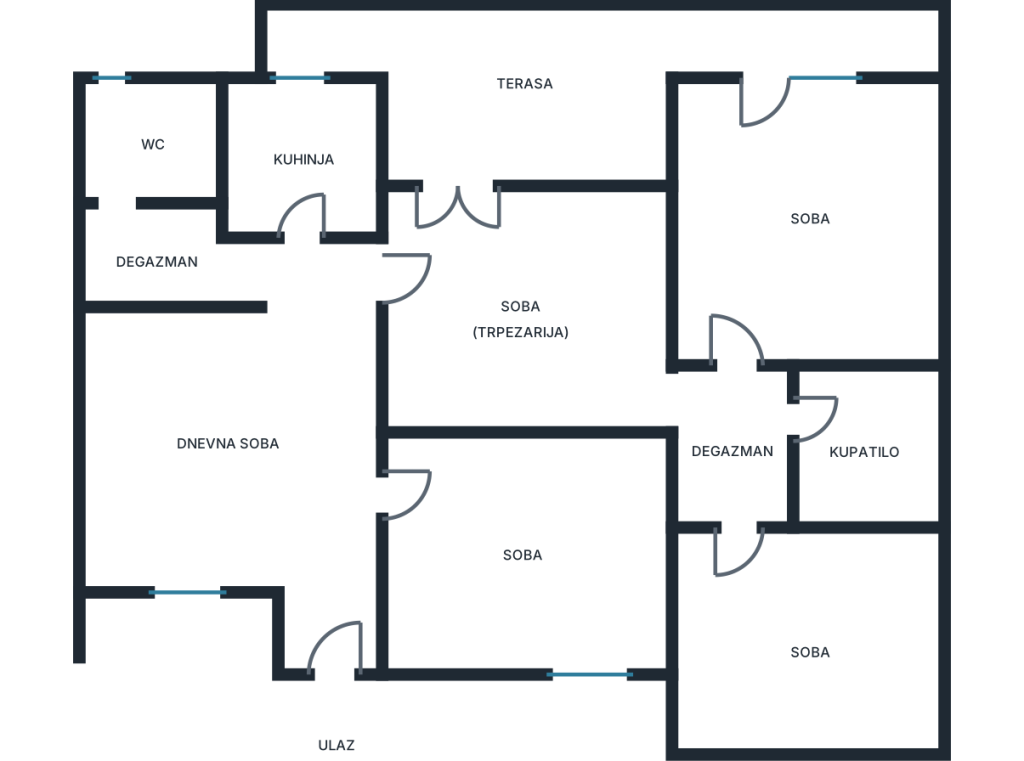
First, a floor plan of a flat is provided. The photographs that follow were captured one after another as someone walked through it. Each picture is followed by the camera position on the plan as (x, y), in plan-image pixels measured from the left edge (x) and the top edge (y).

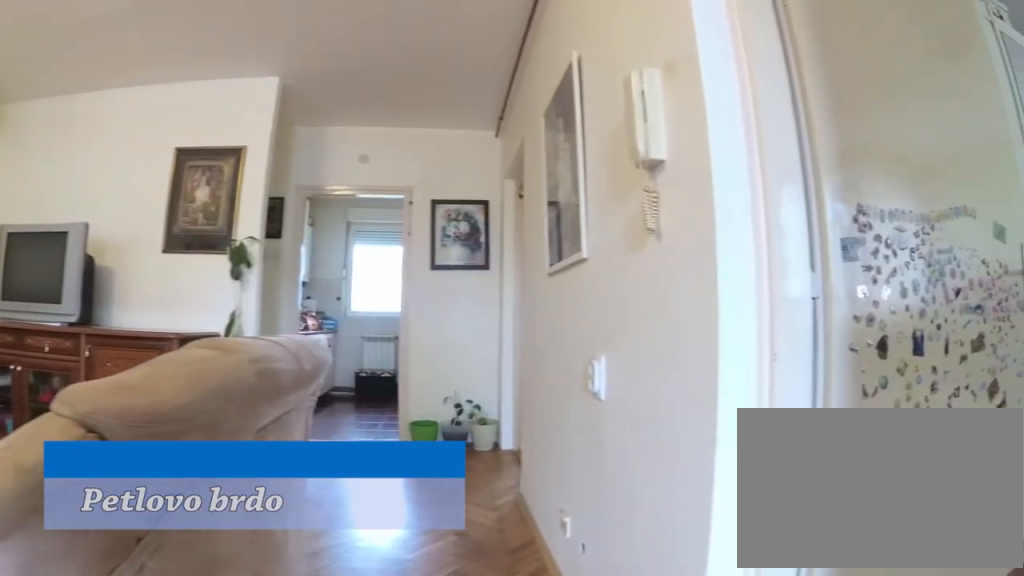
(324, 549)
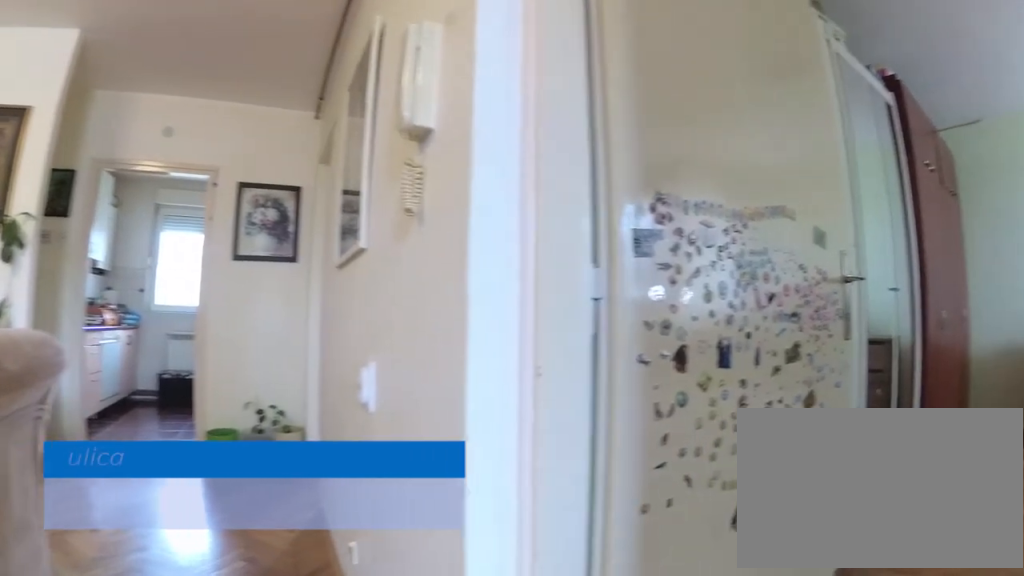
(323, 537)
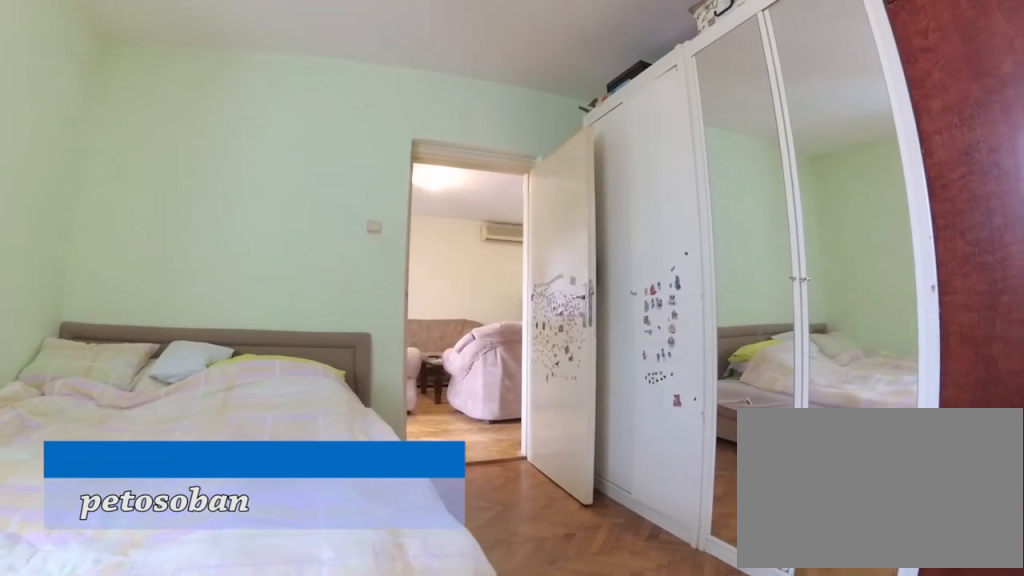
(621, 535)
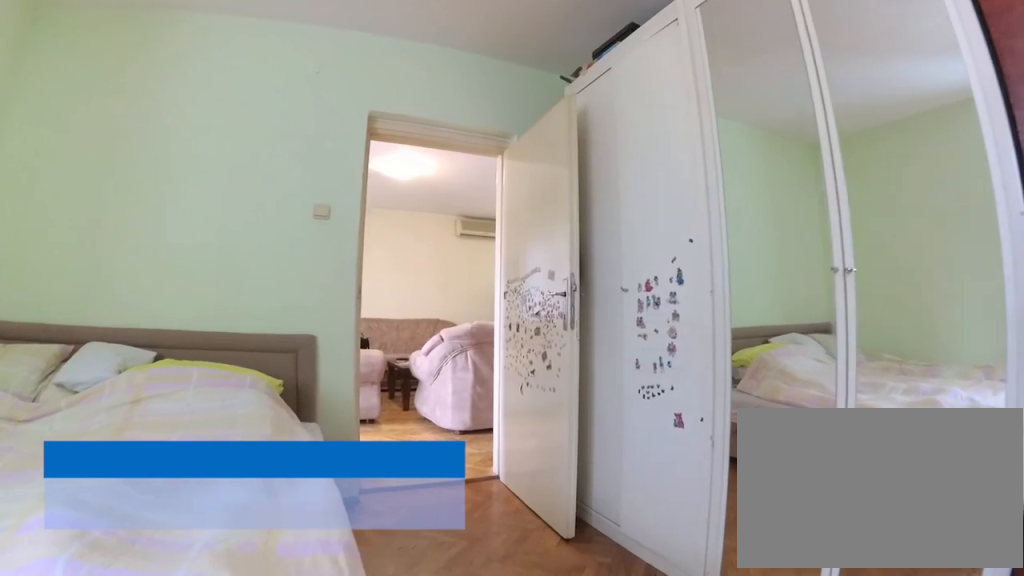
(605, 531)
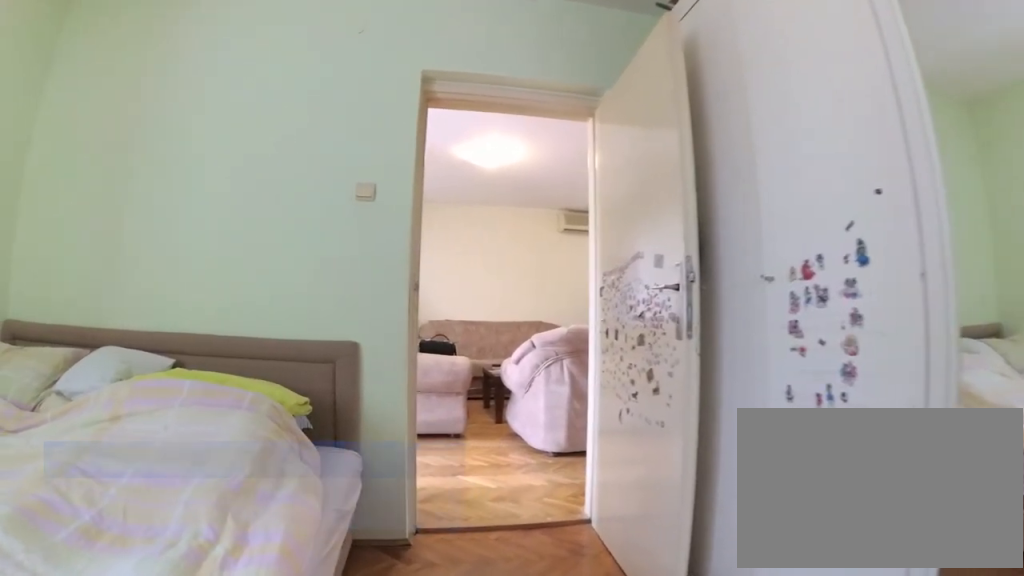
(539, 520)
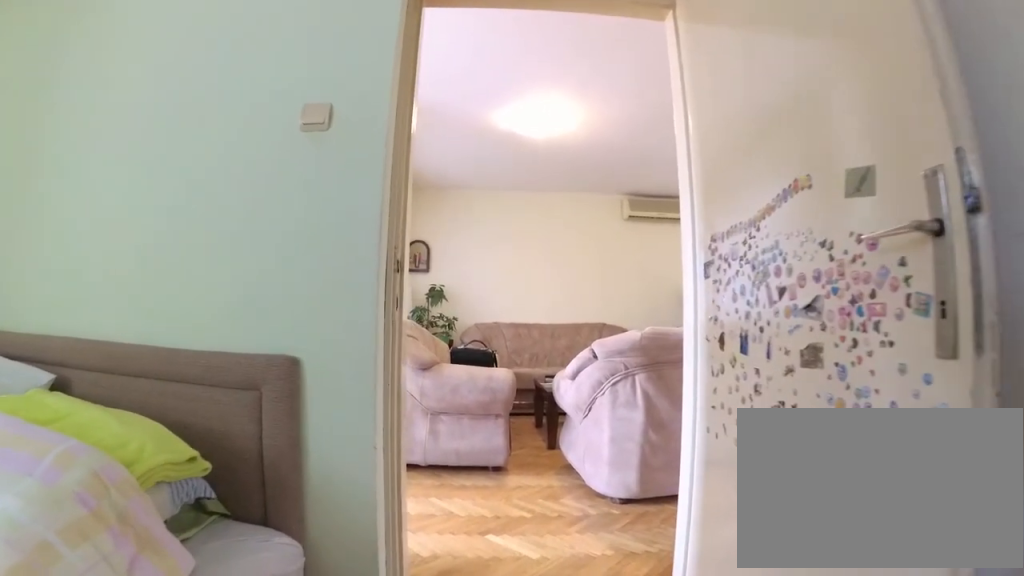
(469, 511)
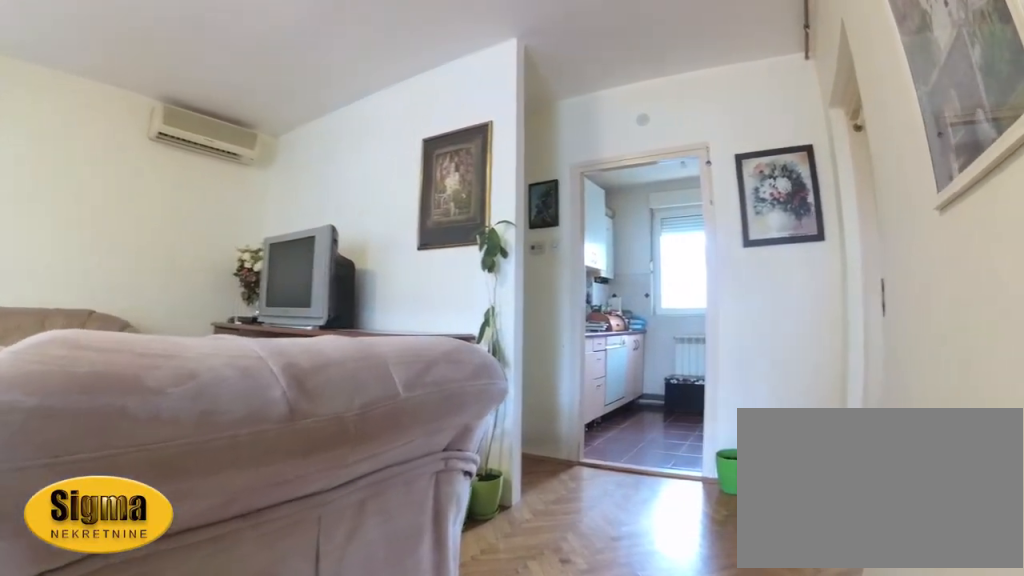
(342, 501)
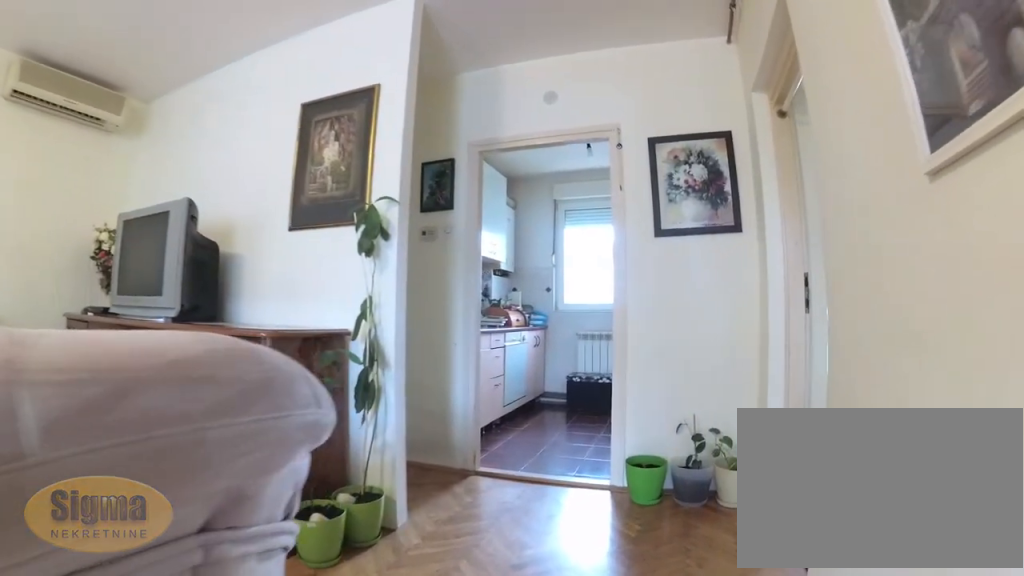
(335, 469)
